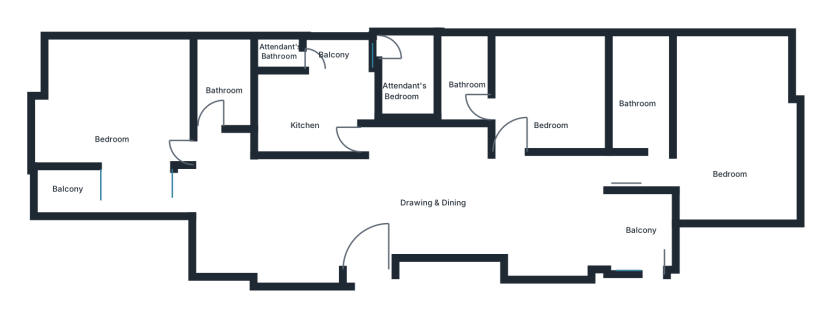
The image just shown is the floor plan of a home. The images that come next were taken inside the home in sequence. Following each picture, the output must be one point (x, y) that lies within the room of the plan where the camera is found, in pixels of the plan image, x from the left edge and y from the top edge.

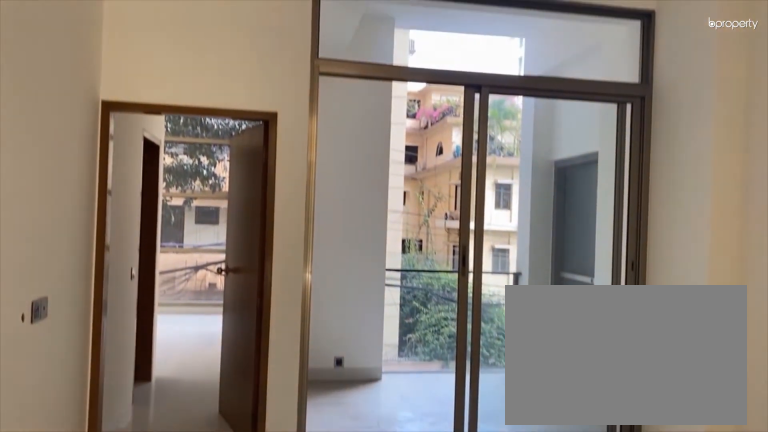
(498, 202)
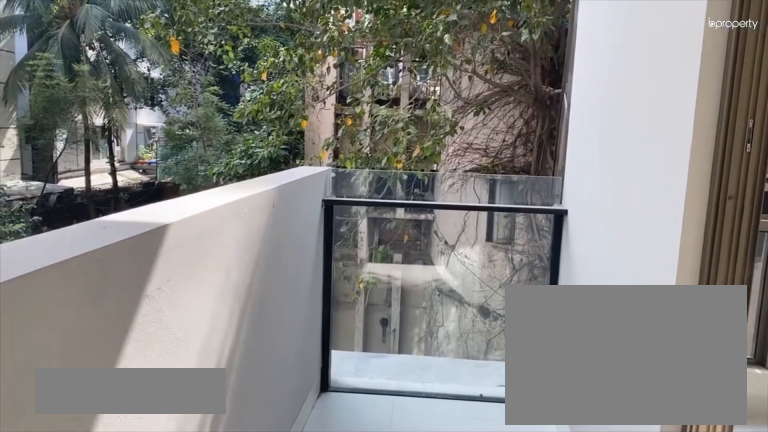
(78, 195)
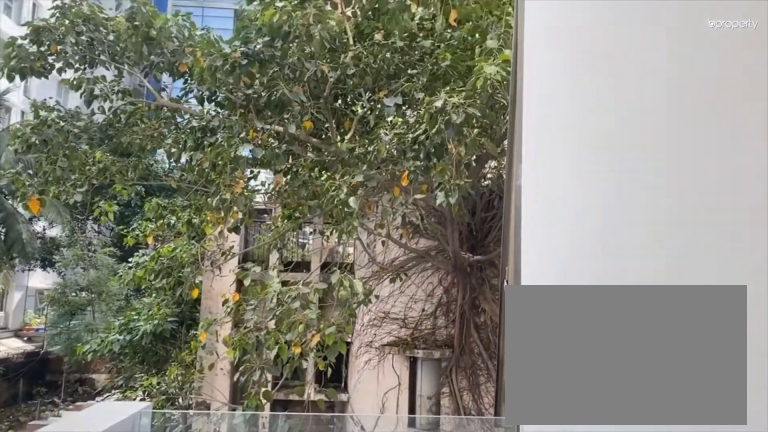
(78, 195)
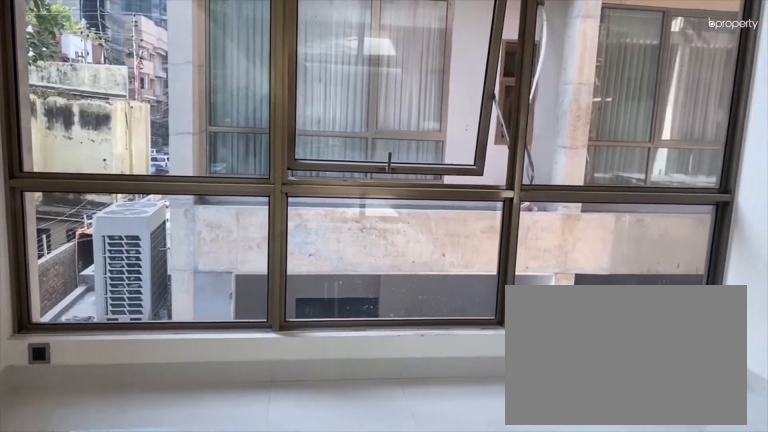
(112, 114)
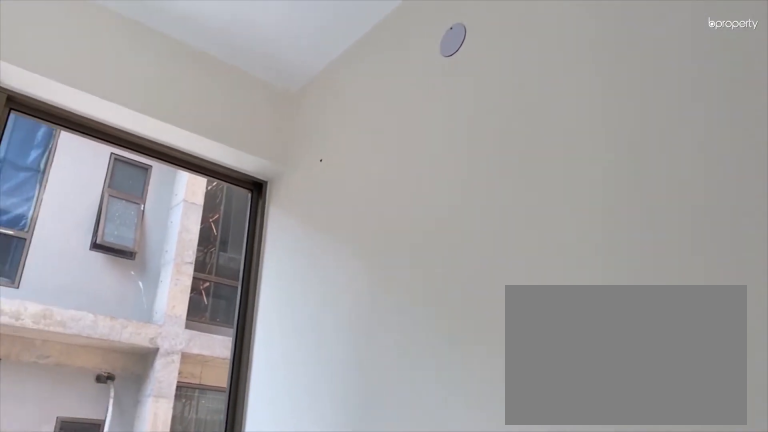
(112, 114)
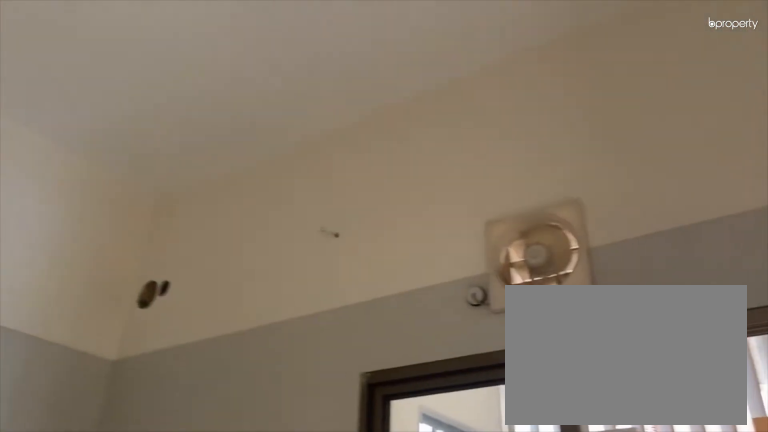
(307, 105)
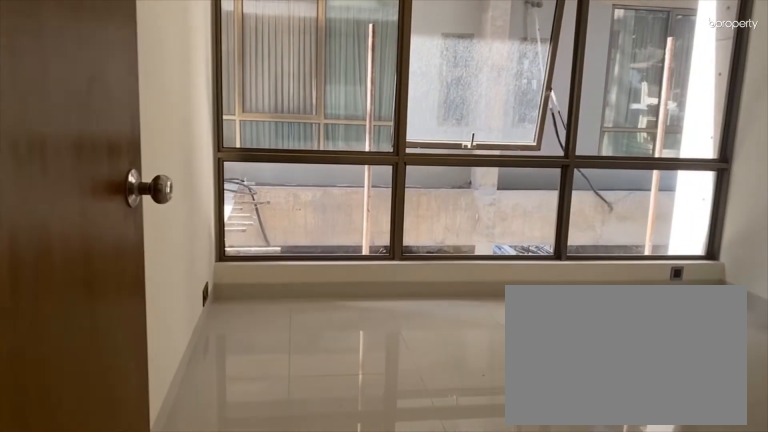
(506, 155)
